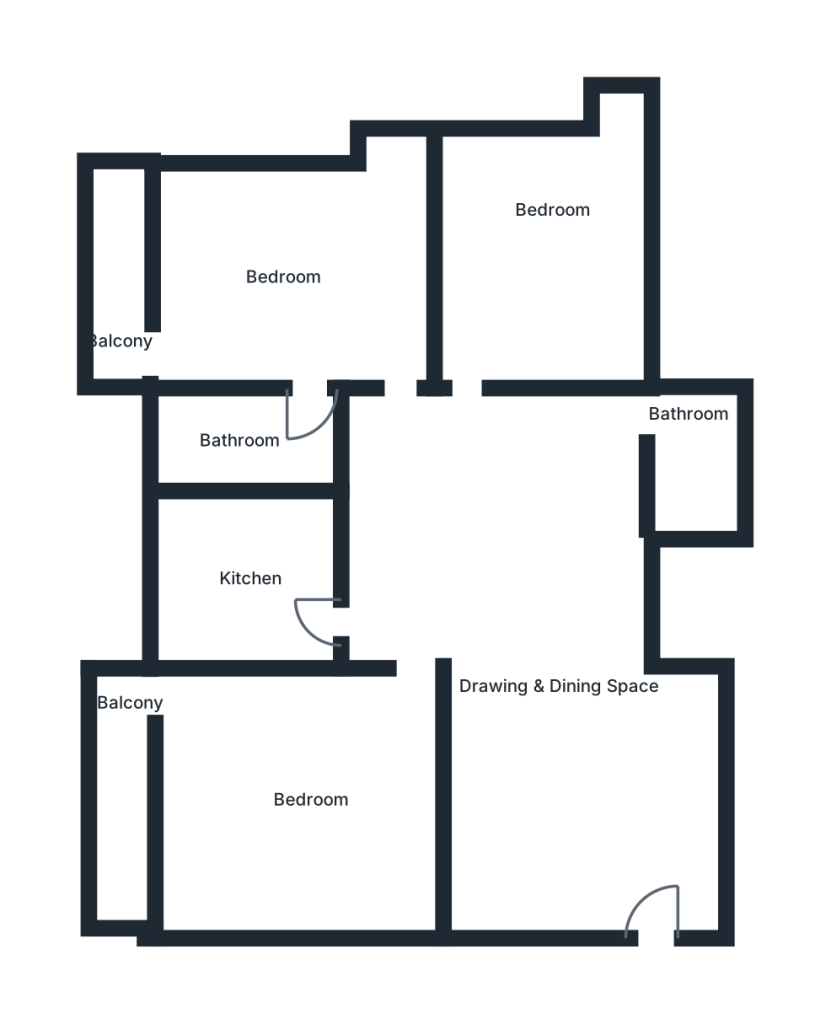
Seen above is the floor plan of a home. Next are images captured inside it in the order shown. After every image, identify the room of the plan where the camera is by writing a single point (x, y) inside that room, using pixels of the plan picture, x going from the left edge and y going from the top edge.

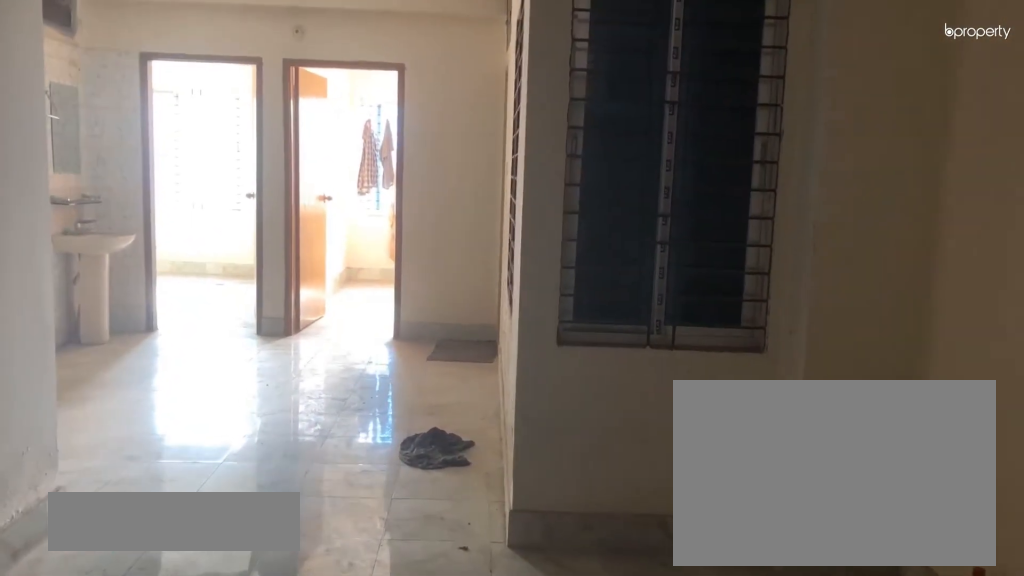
(551, 678)
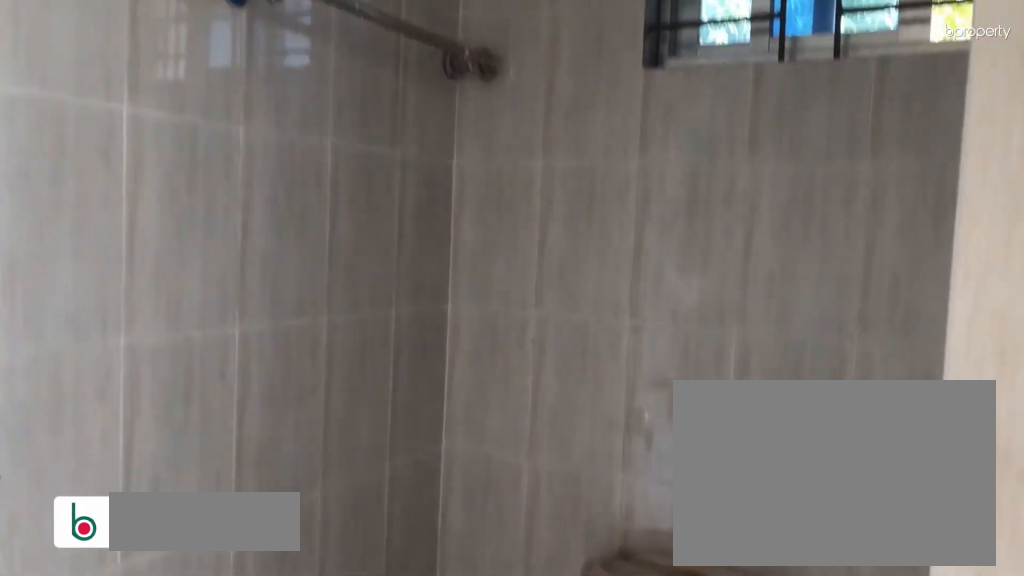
(242, 435)
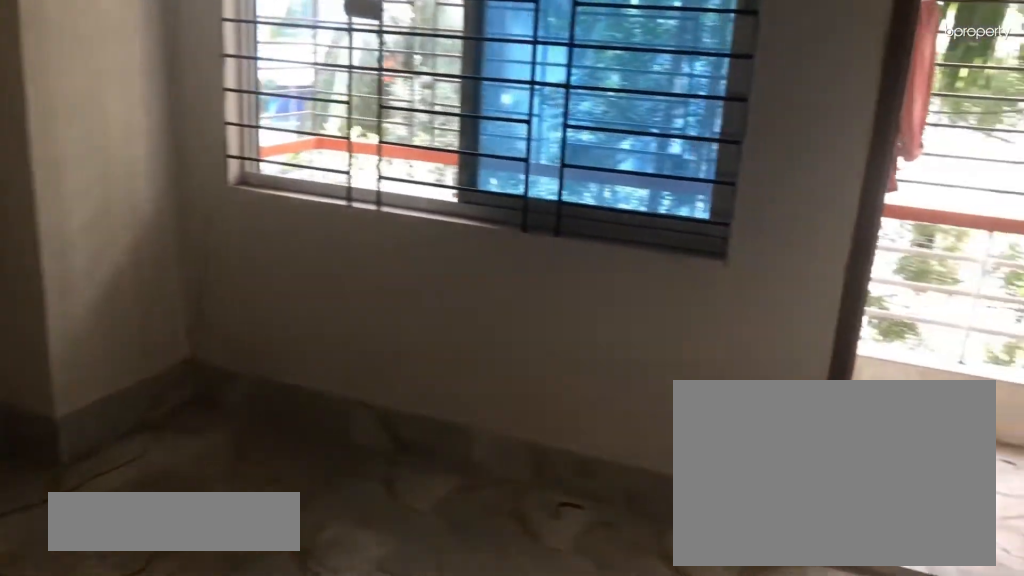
(292, 787)
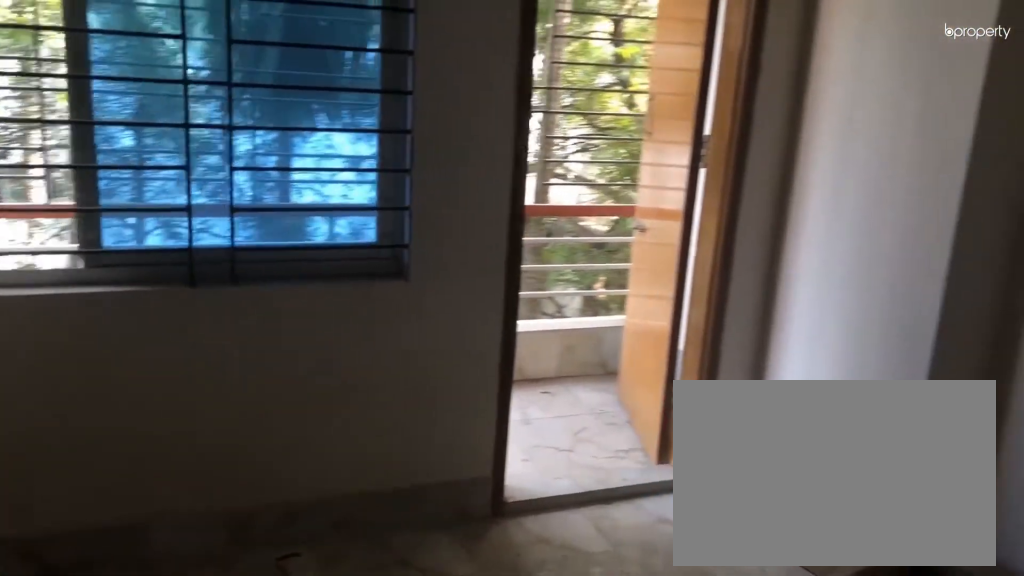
(292, 787)
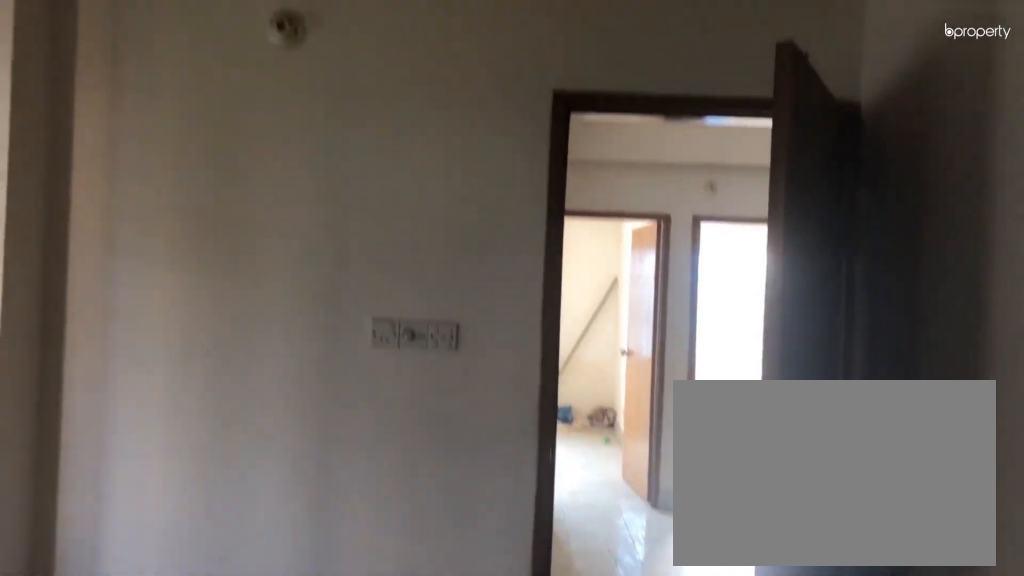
(292, 787)
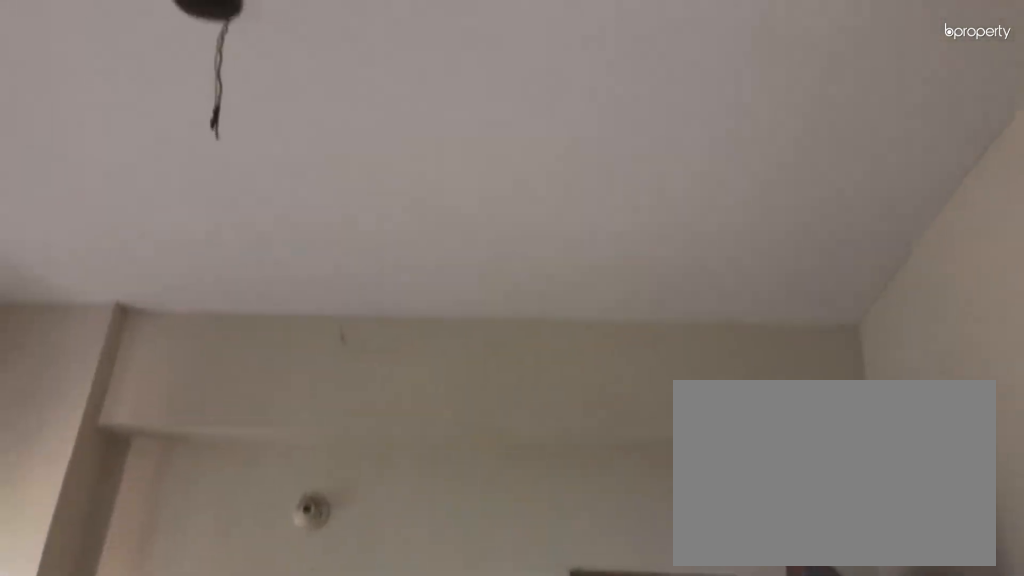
(292, 787)
